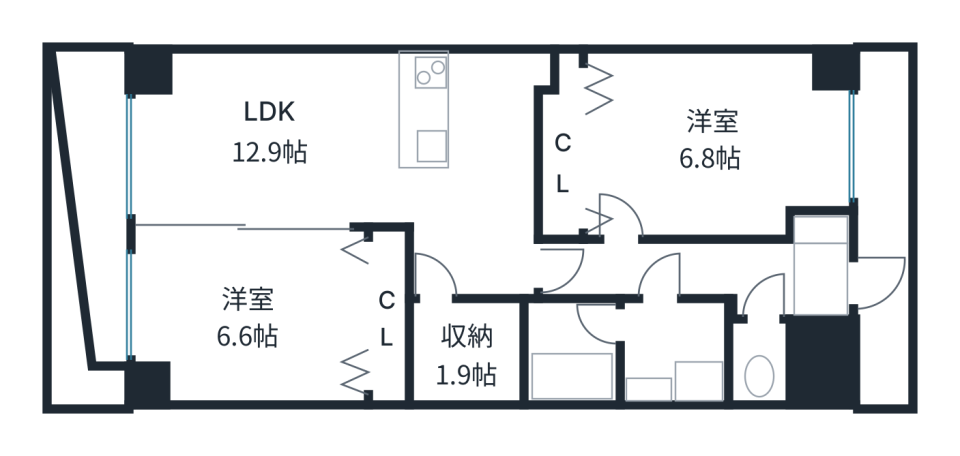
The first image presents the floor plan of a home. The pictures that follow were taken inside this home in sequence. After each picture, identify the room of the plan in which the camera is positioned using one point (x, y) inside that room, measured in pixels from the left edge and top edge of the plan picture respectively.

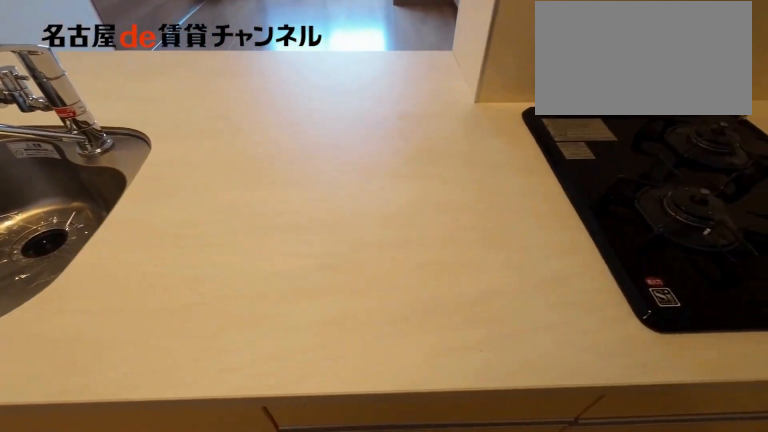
(477, 109)
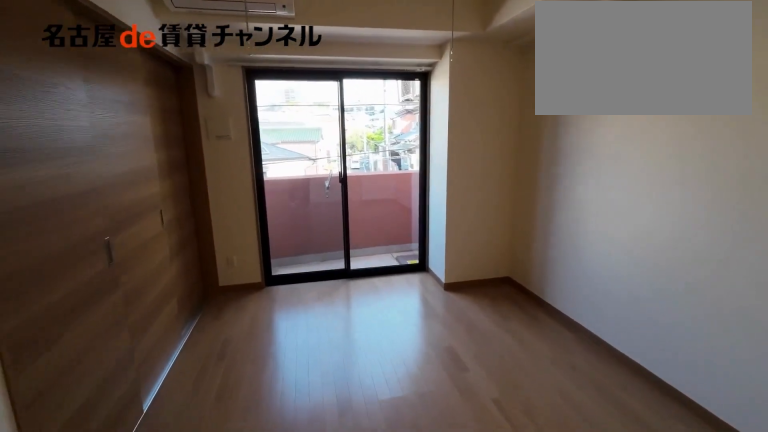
(353, 151)
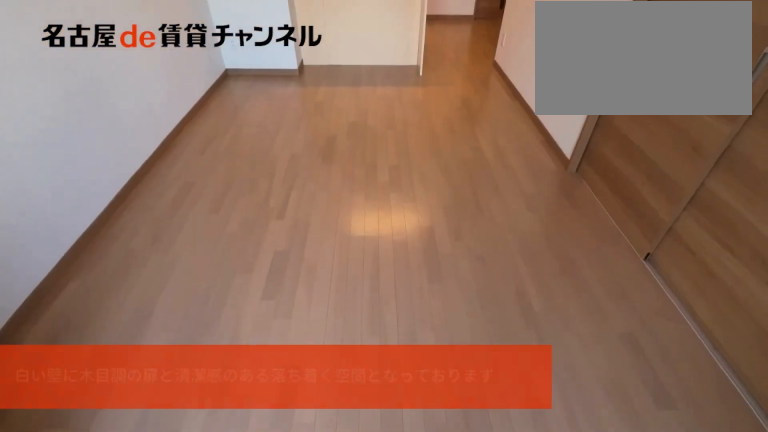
(353, 151)
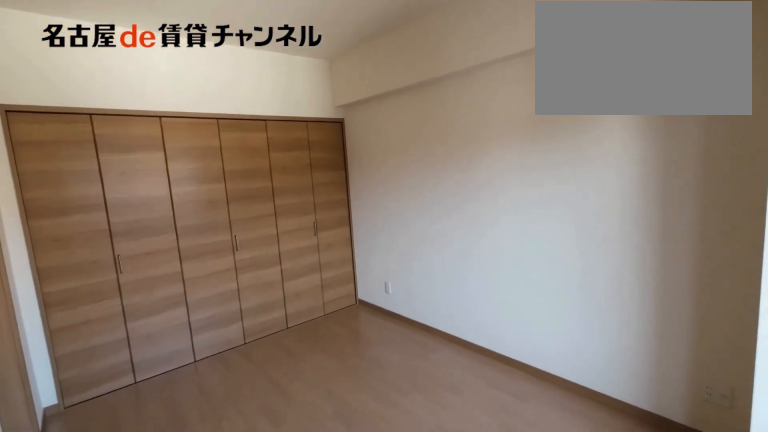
(253, 314)
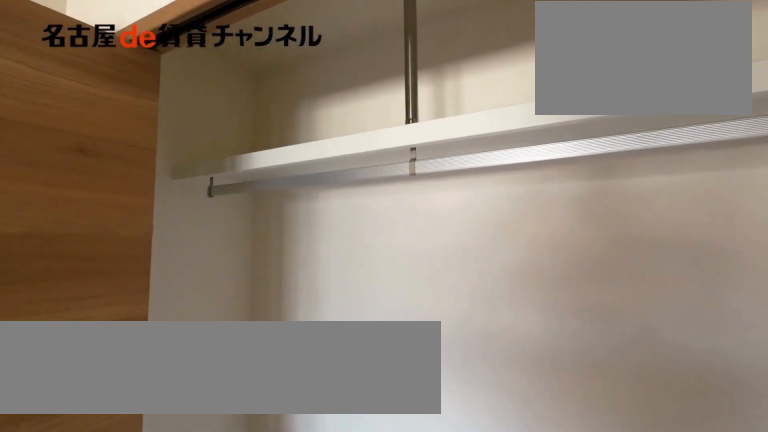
(387, 315)
